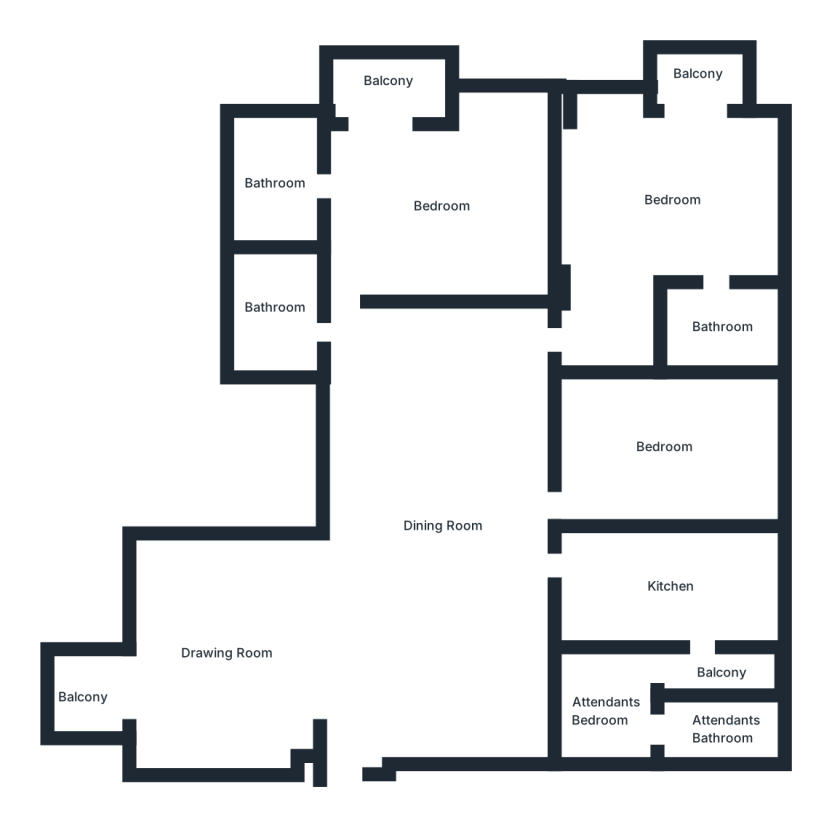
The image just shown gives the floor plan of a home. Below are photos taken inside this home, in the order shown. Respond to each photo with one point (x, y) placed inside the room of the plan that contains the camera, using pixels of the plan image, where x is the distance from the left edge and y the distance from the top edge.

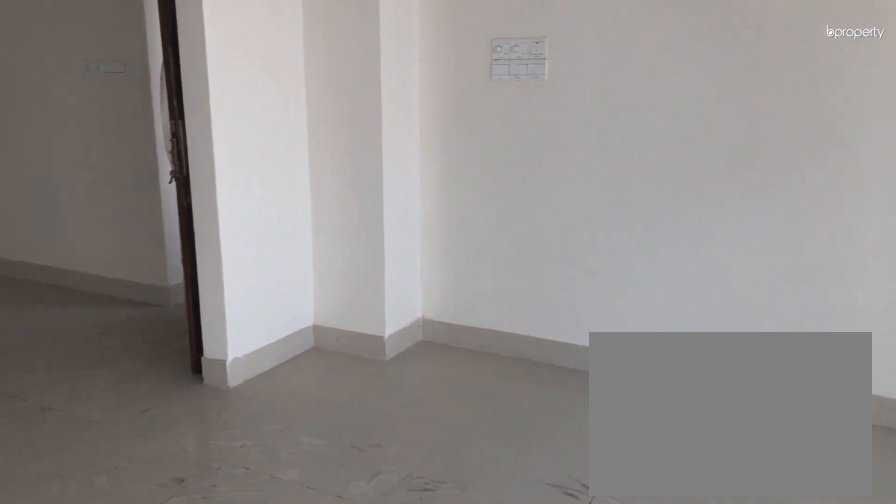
(213, 654)
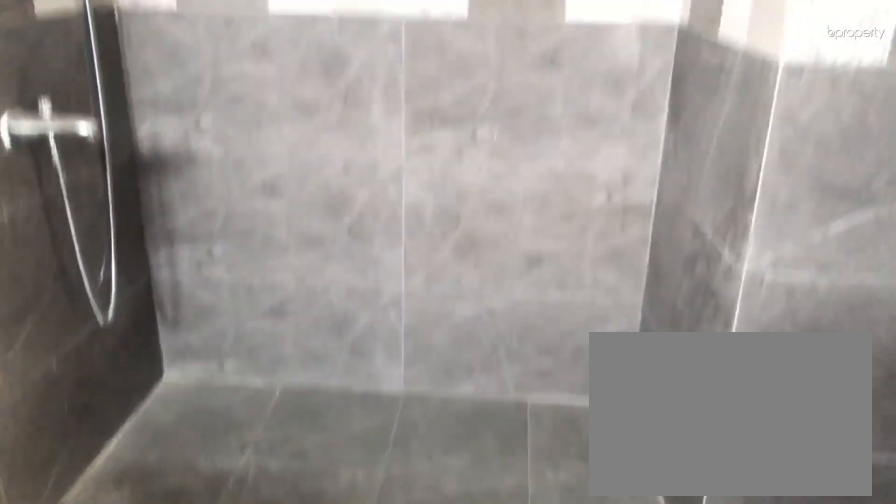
(270, 306)
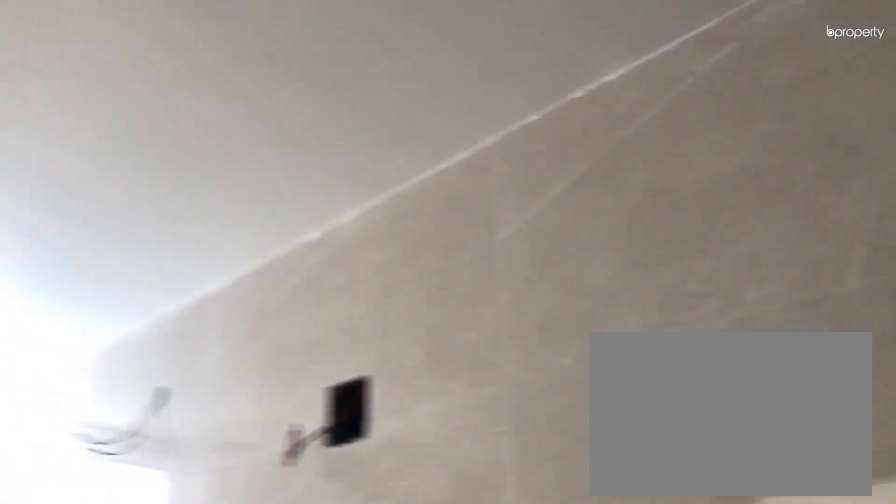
(270, 306)
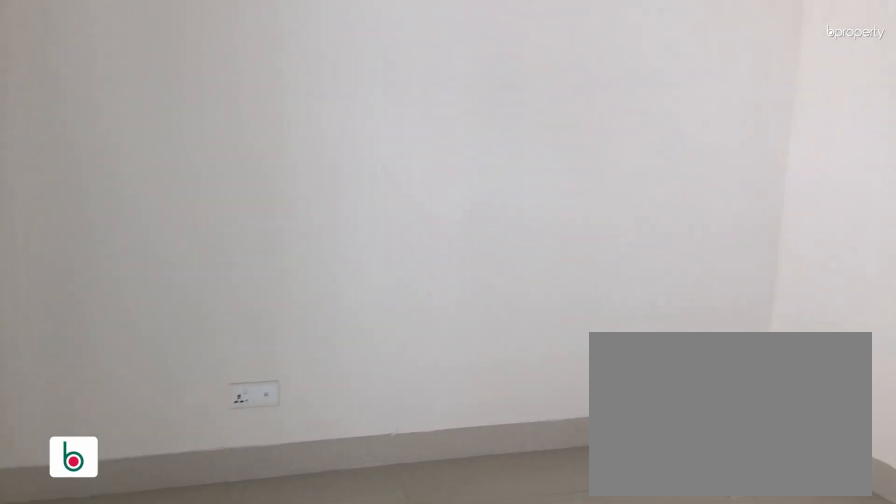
(443, 206)
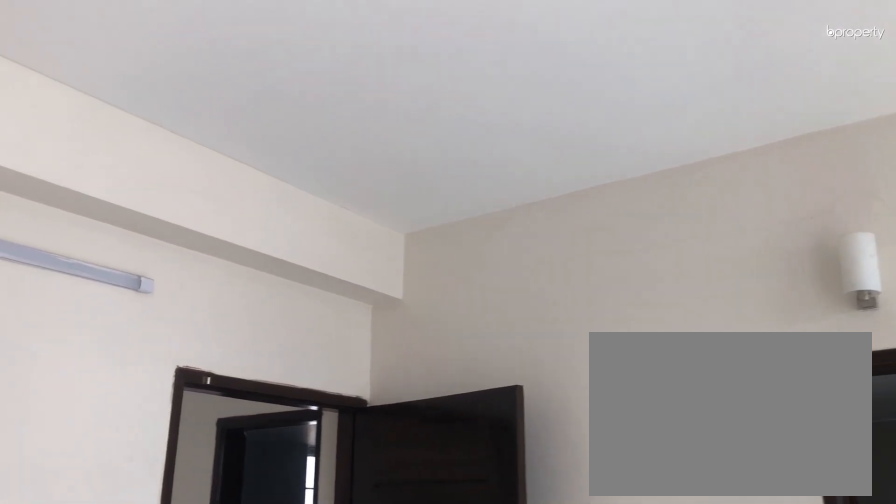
(443, 206)
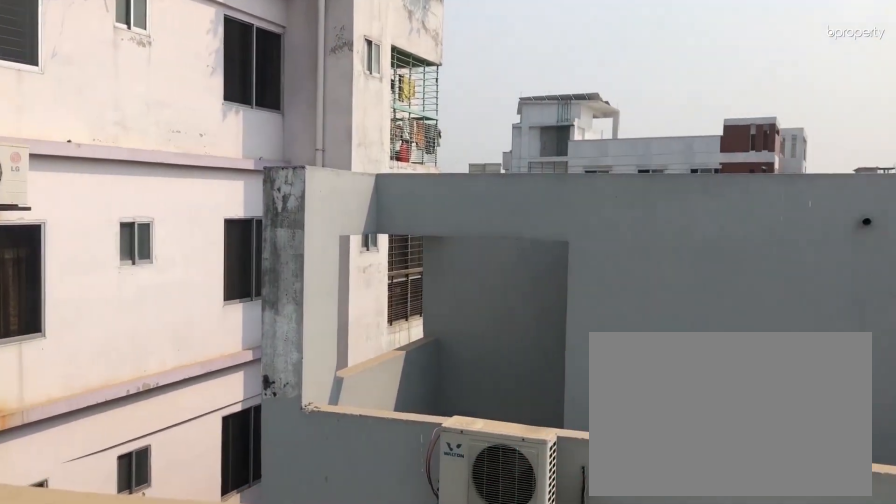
(386, 82)
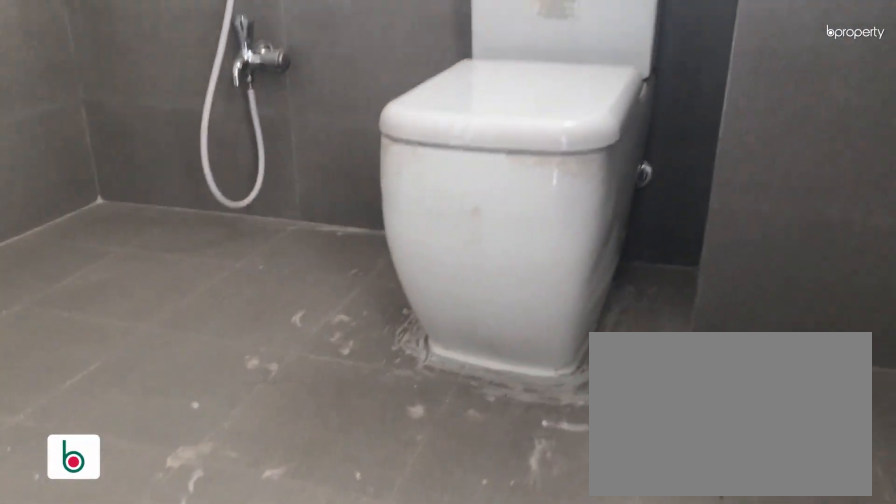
(268, 184)
